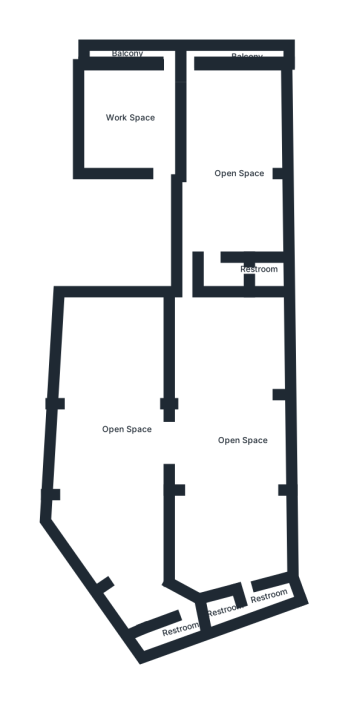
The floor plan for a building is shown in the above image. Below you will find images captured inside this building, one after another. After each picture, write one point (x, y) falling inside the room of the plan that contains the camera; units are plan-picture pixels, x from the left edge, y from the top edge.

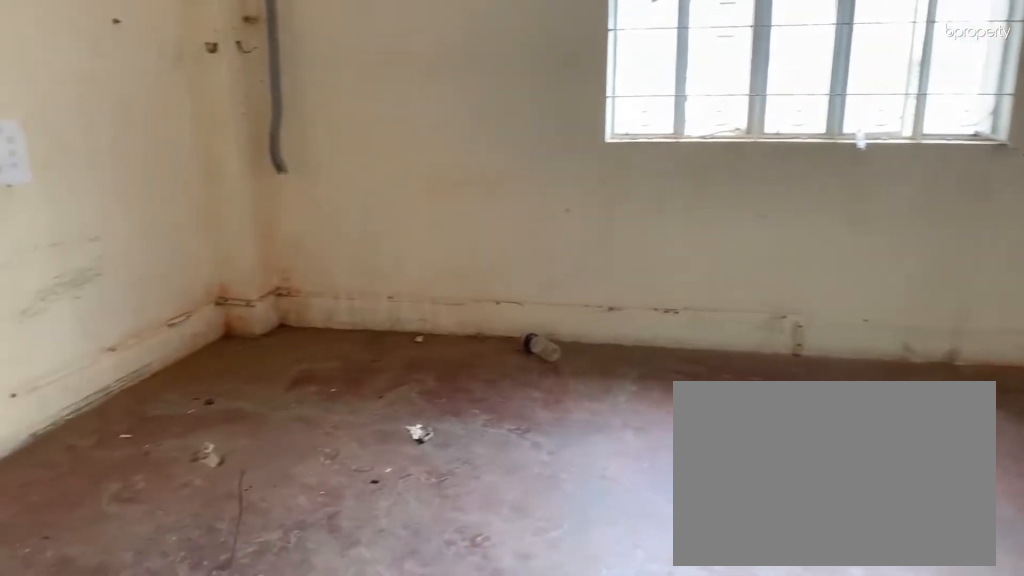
(139, 107)
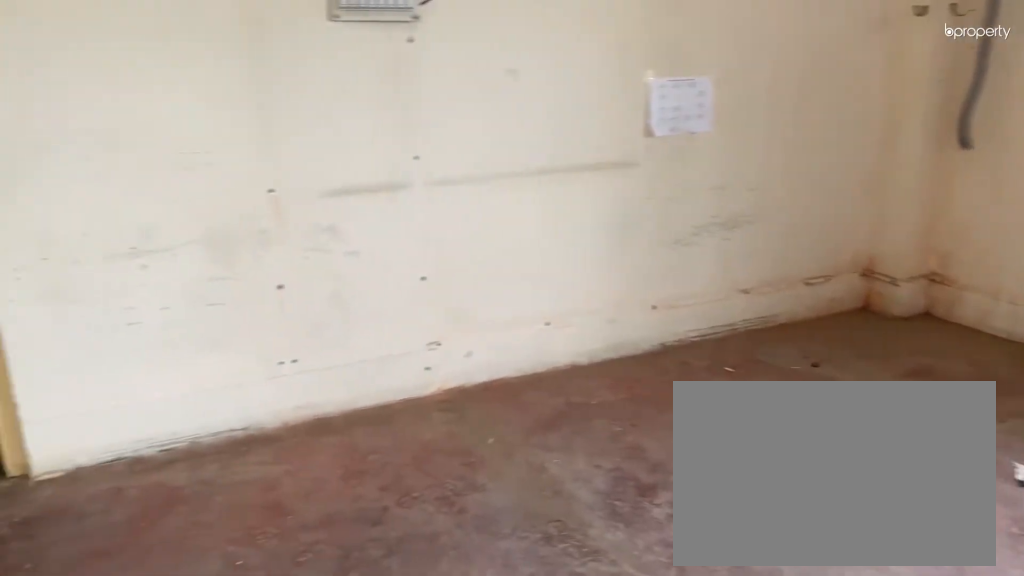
(139, 107)
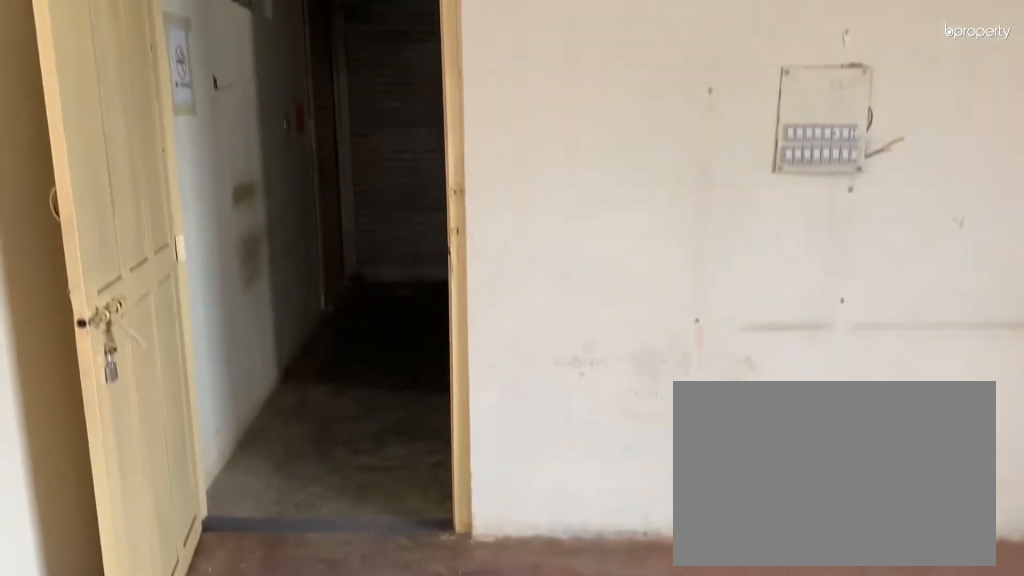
(139, 107)
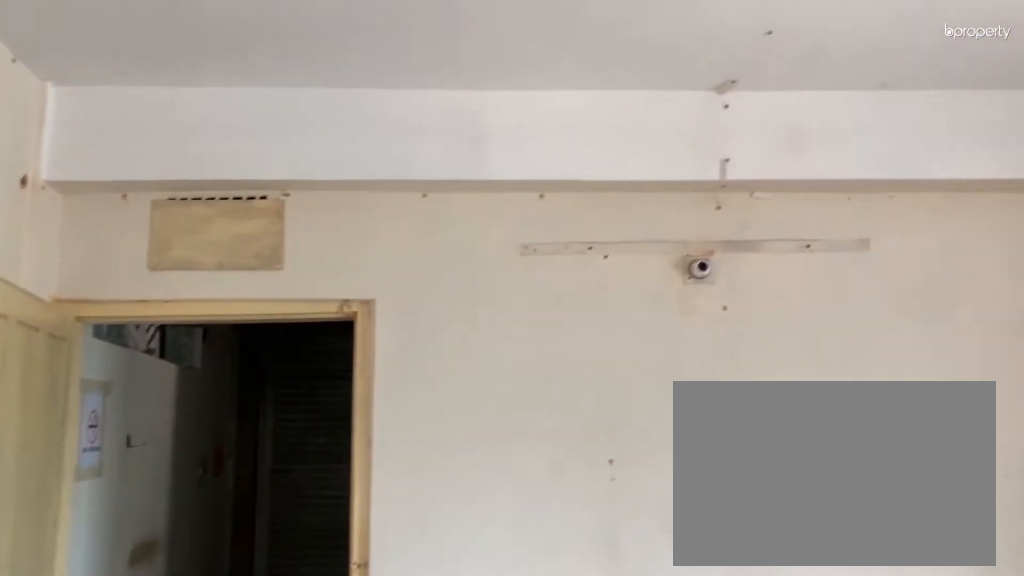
(139, 107)
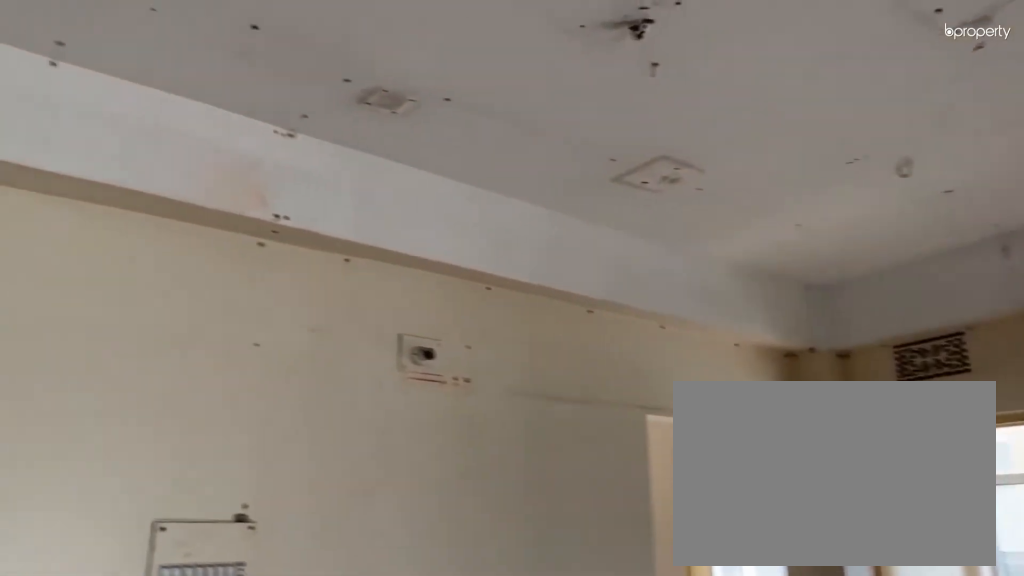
(231, 164)
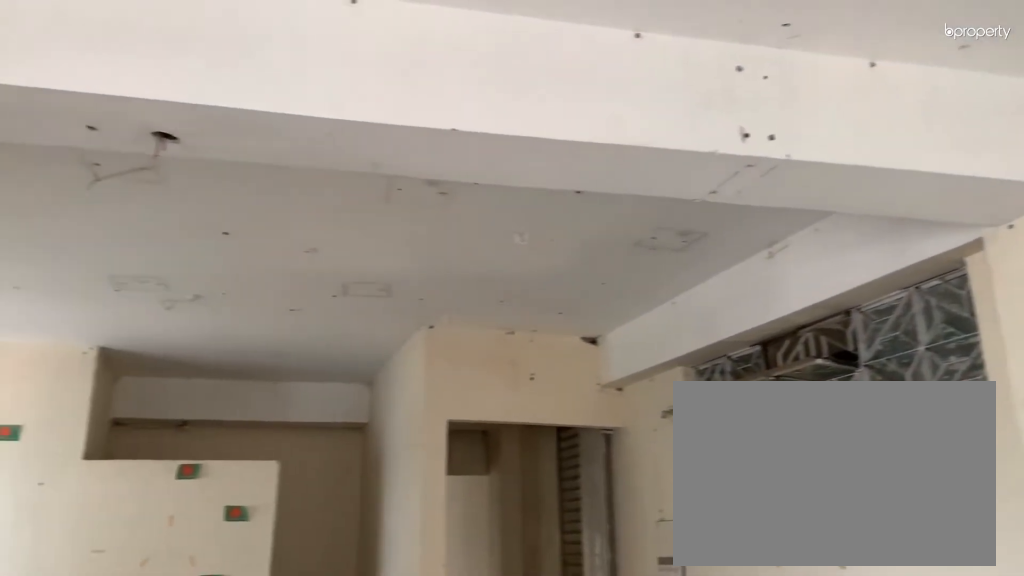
(231, 164)
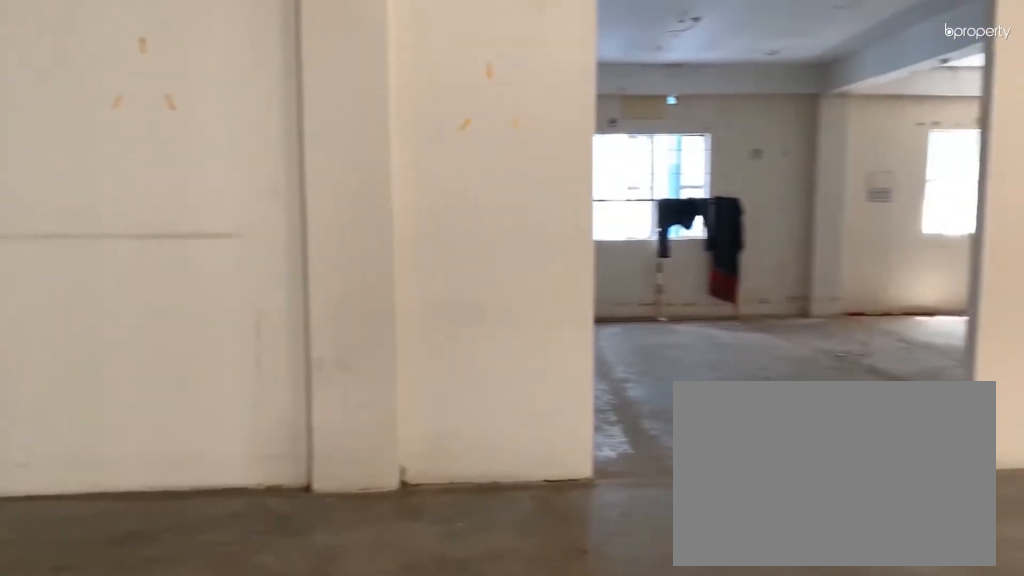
(109, 450)
